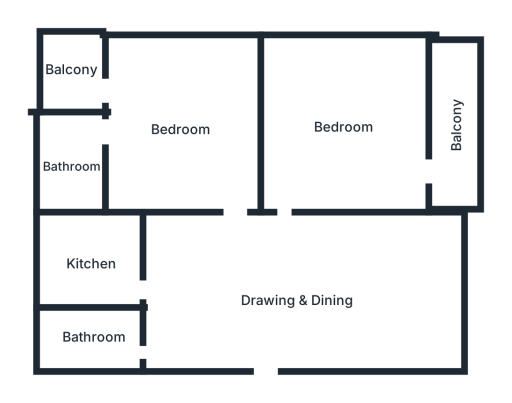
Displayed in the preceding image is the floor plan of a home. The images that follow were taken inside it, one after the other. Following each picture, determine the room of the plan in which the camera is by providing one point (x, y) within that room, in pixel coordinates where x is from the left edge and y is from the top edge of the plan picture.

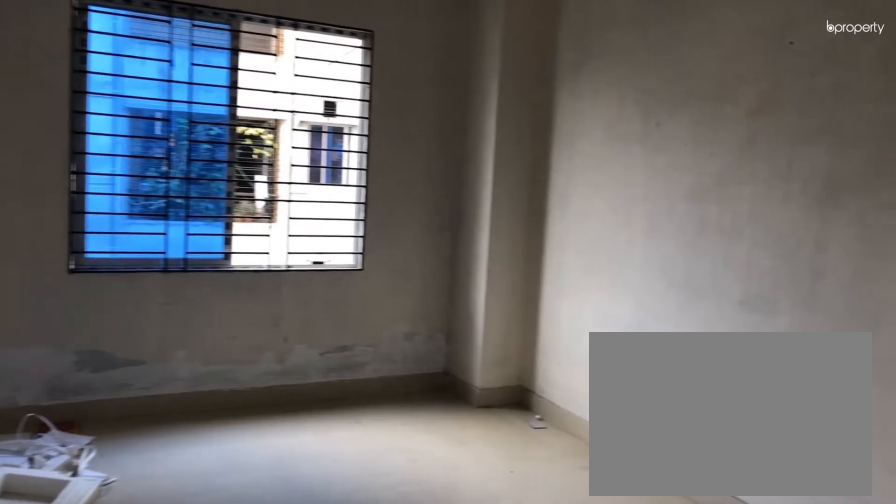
(269, 308)
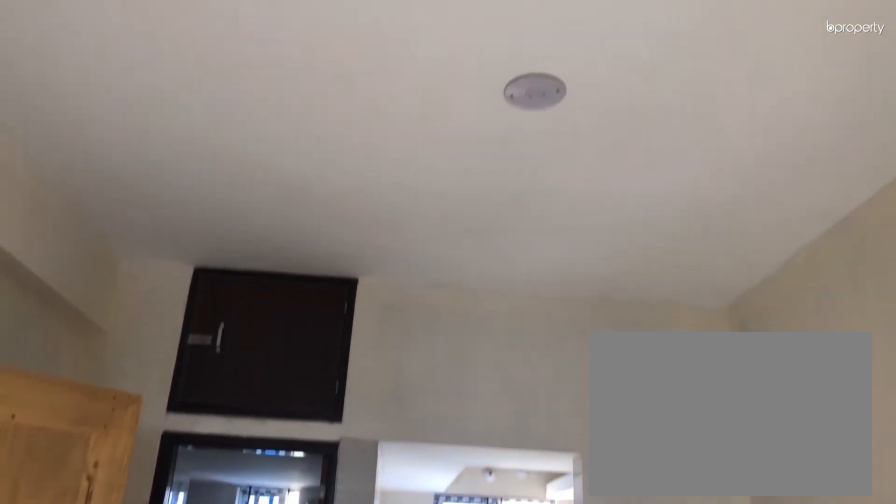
(269, 308)
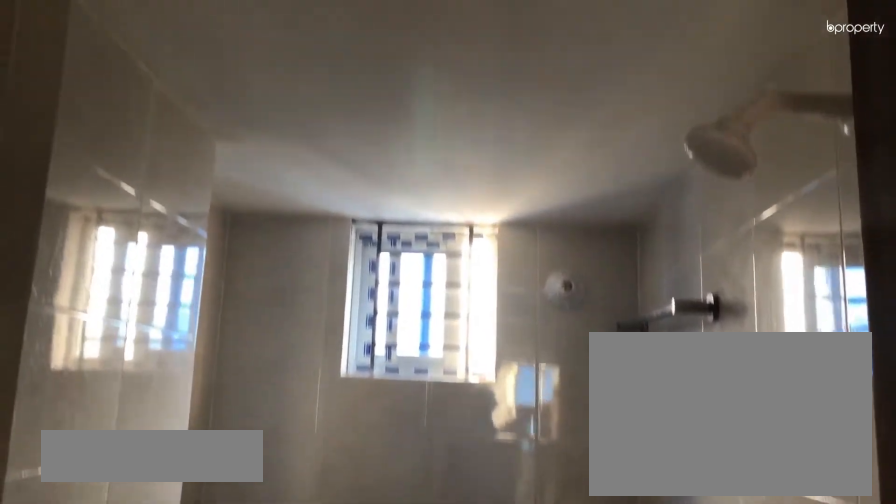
(94, 341)
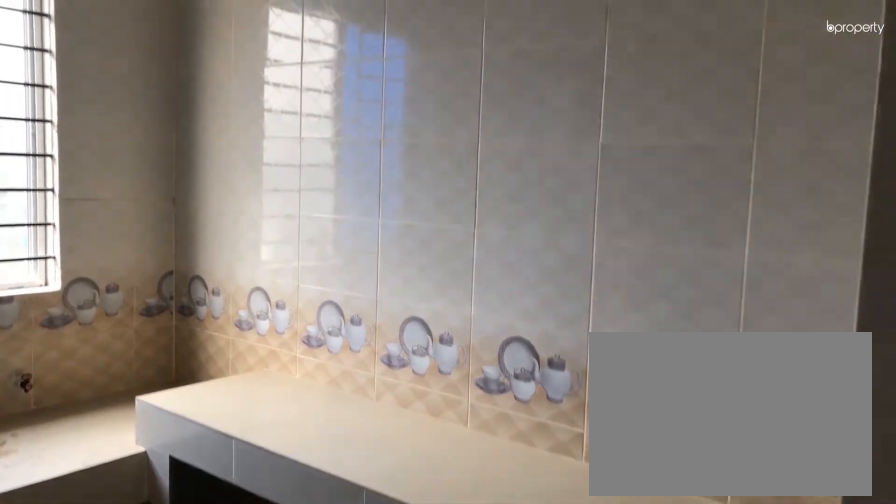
(92, 265)
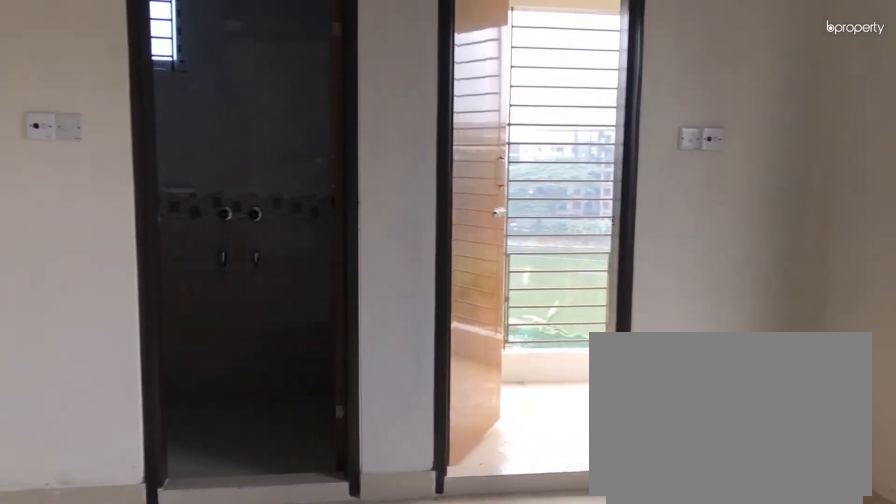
(173, 128)
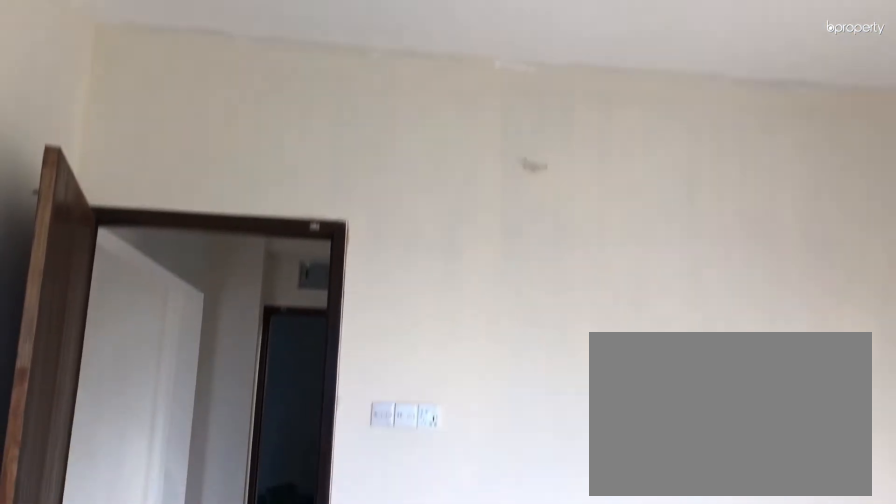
(173, 128)
